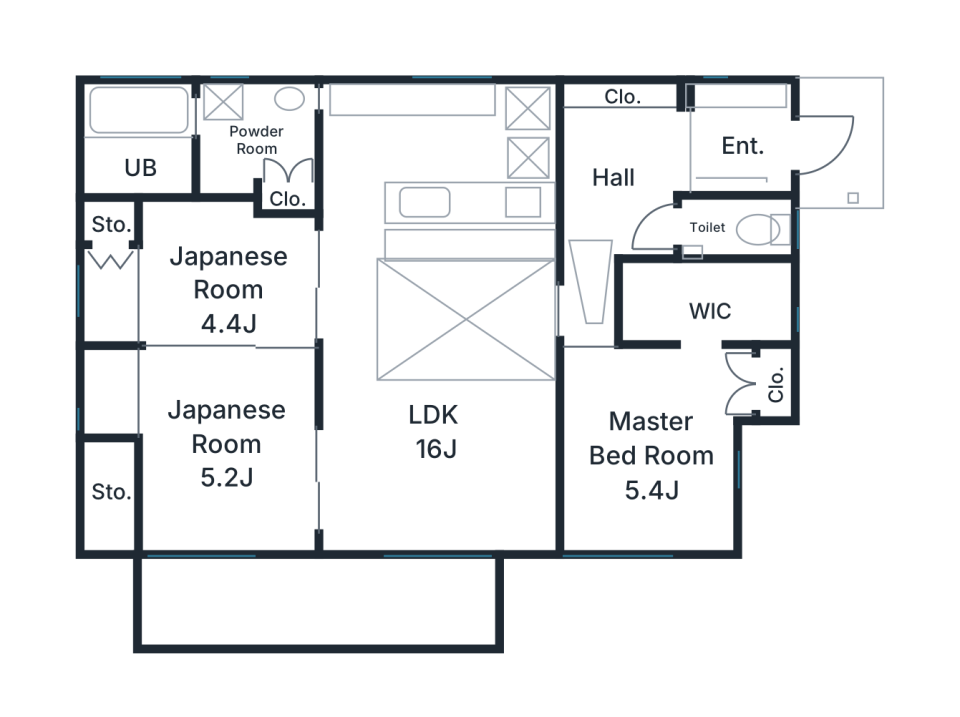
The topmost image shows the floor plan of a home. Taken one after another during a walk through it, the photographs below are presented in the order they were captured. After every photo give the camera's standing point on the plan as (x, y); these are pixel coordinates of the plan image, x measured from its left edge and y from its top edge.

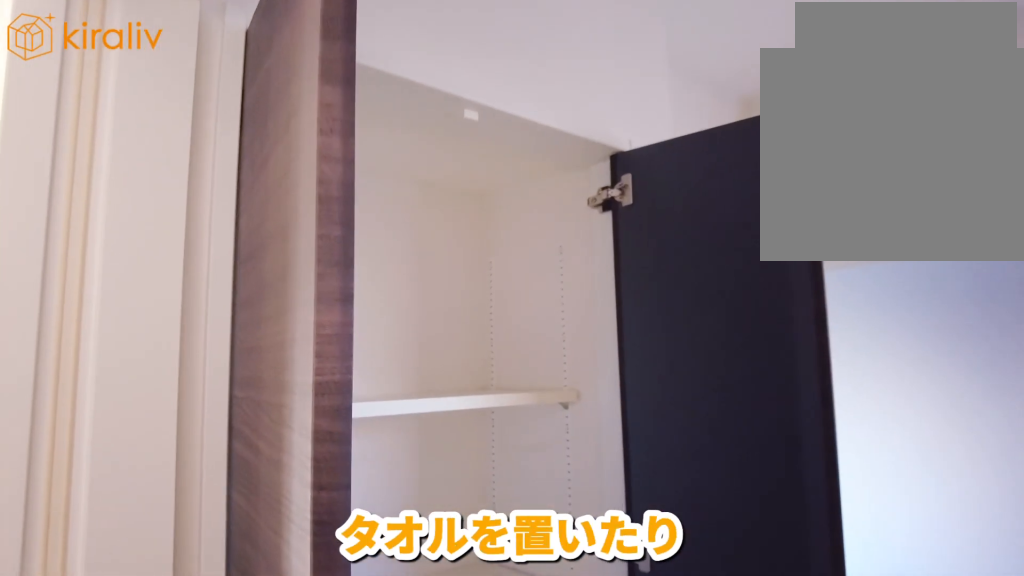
(217, 166)
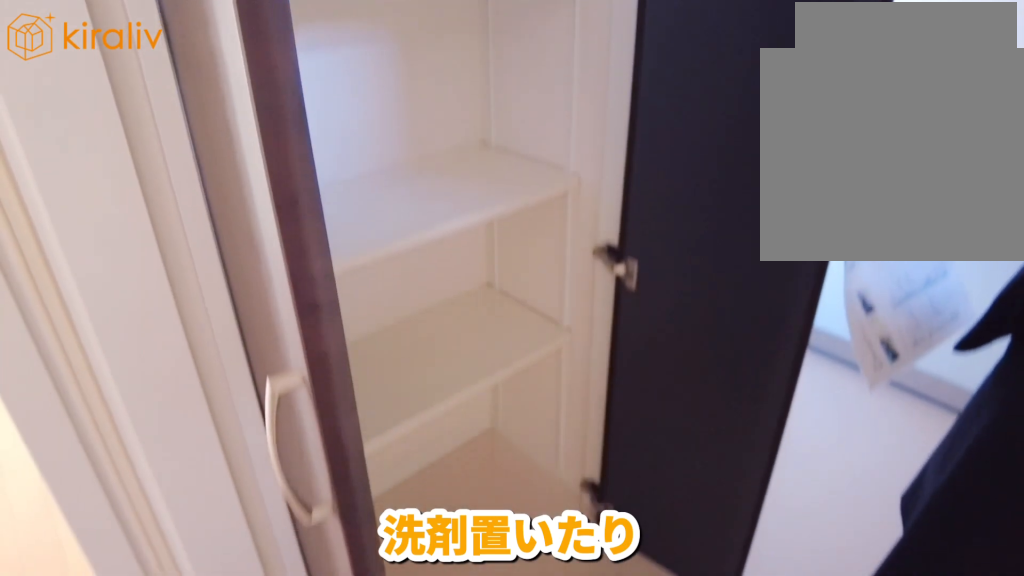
(214, 170)
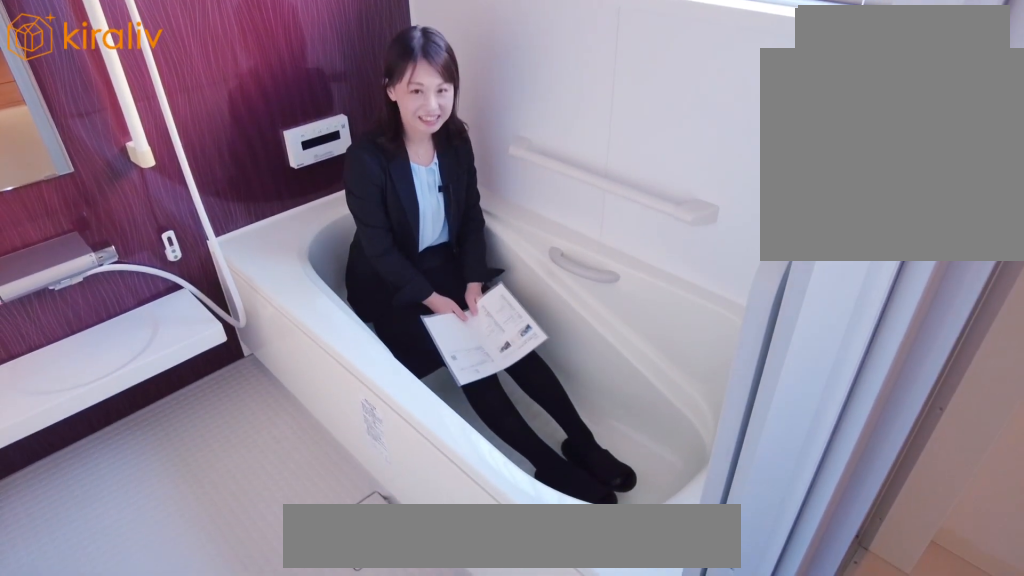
(148, 170)
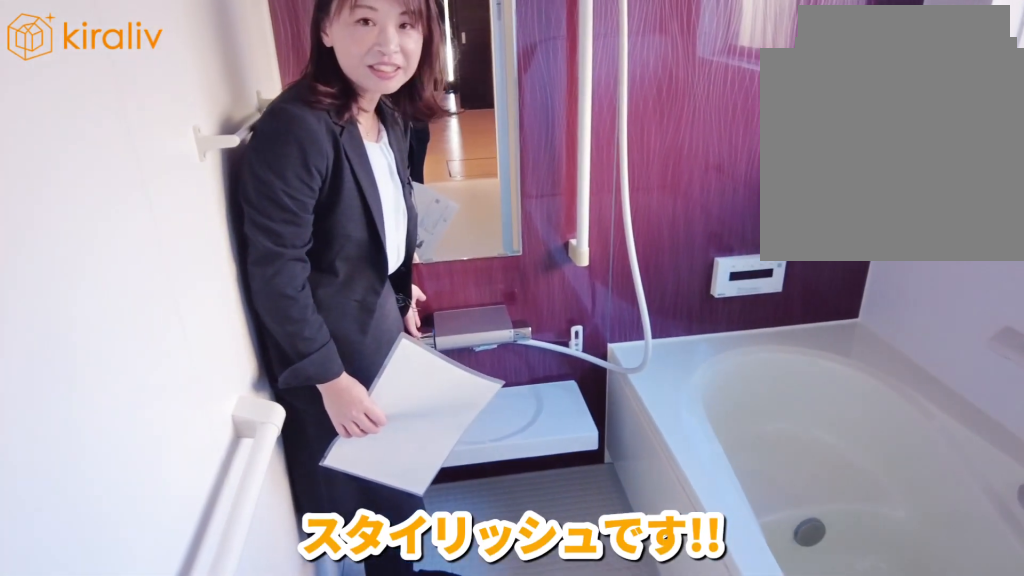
(147, 168)
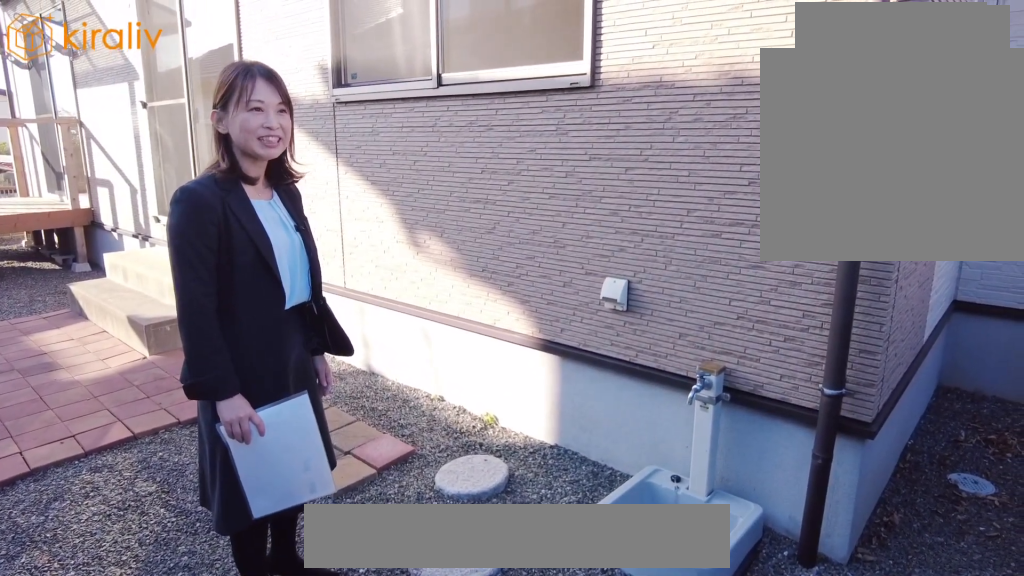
(691, 561)
